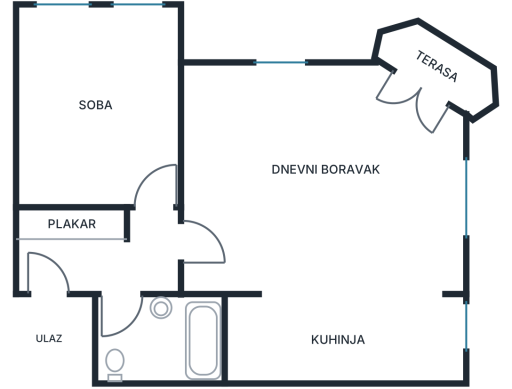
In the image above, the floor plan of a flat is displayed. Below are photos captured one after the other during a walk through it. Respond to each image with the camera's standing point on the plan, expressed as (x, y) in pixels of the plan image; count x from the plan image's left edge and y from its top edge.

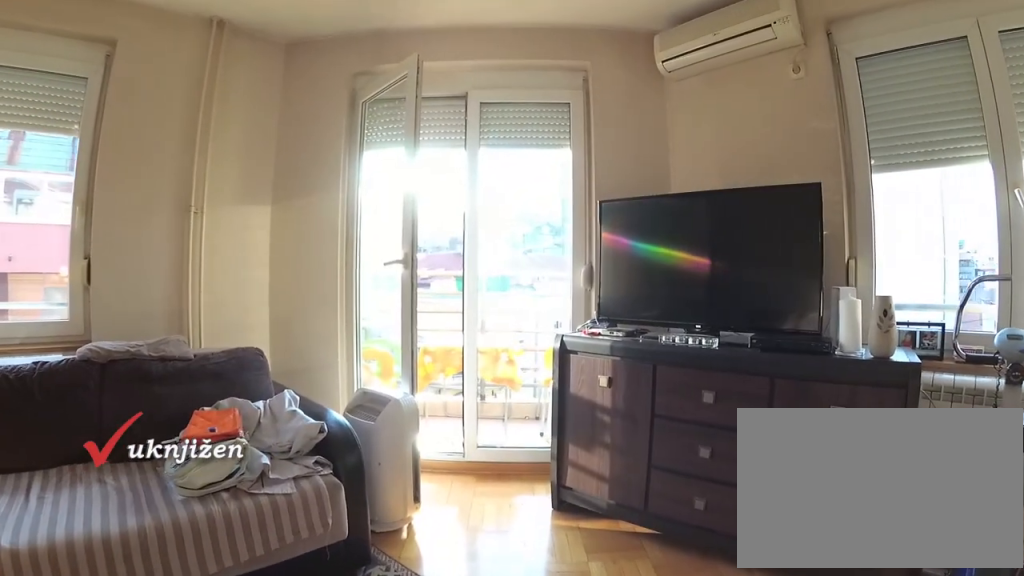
(329, 232)
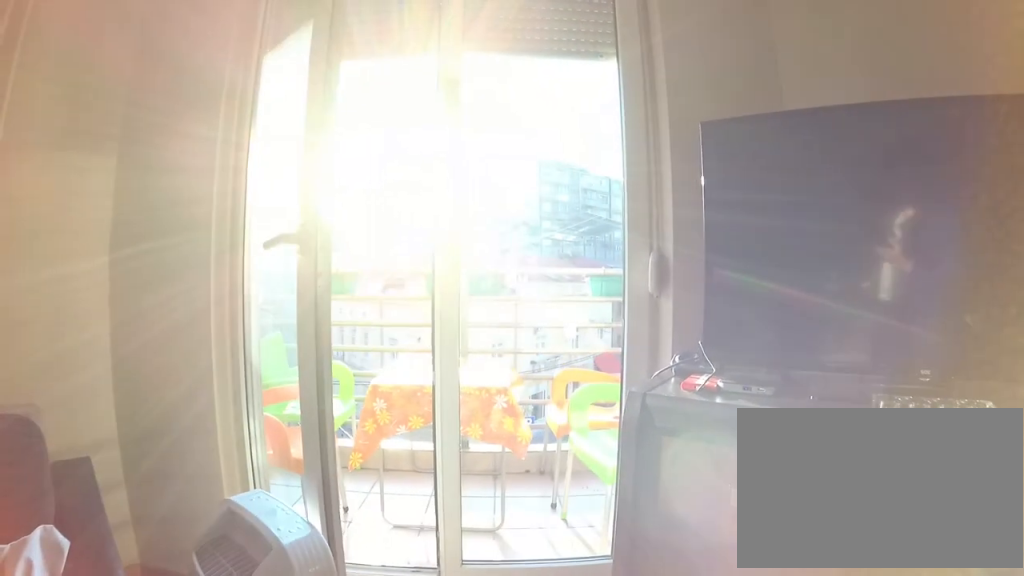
(361, 178)
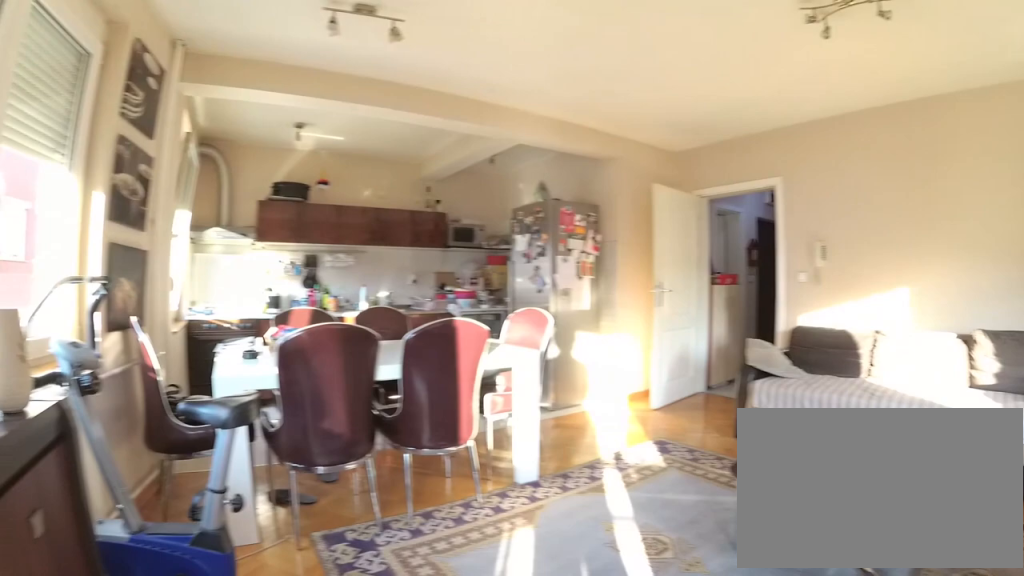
(430, 95)
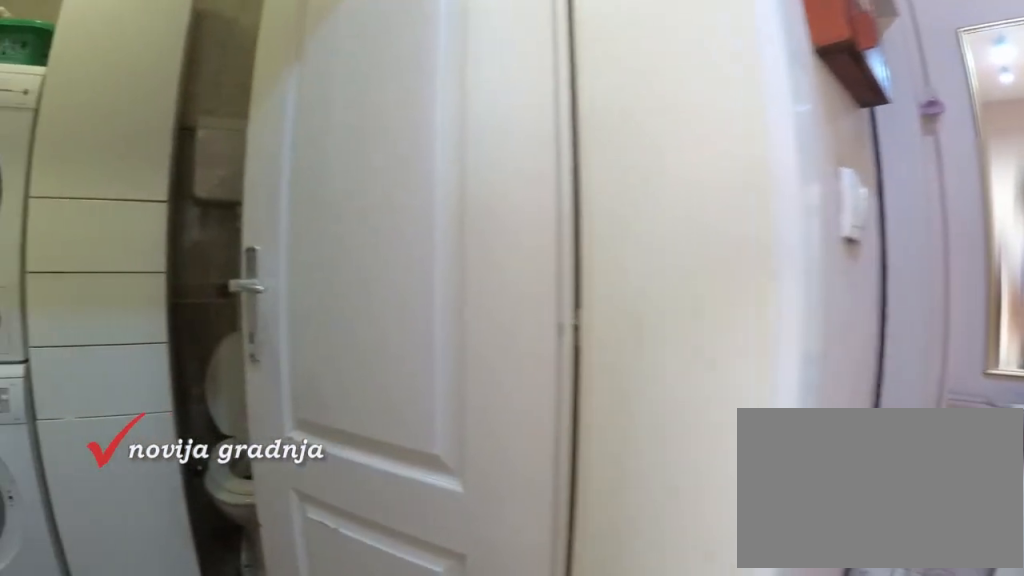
(135, 262)
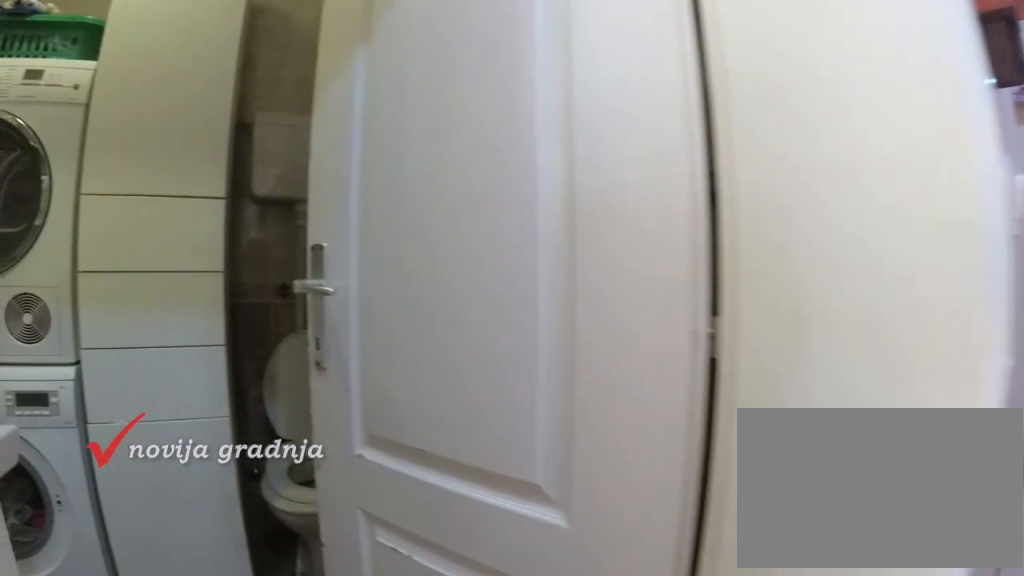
(133, 265)
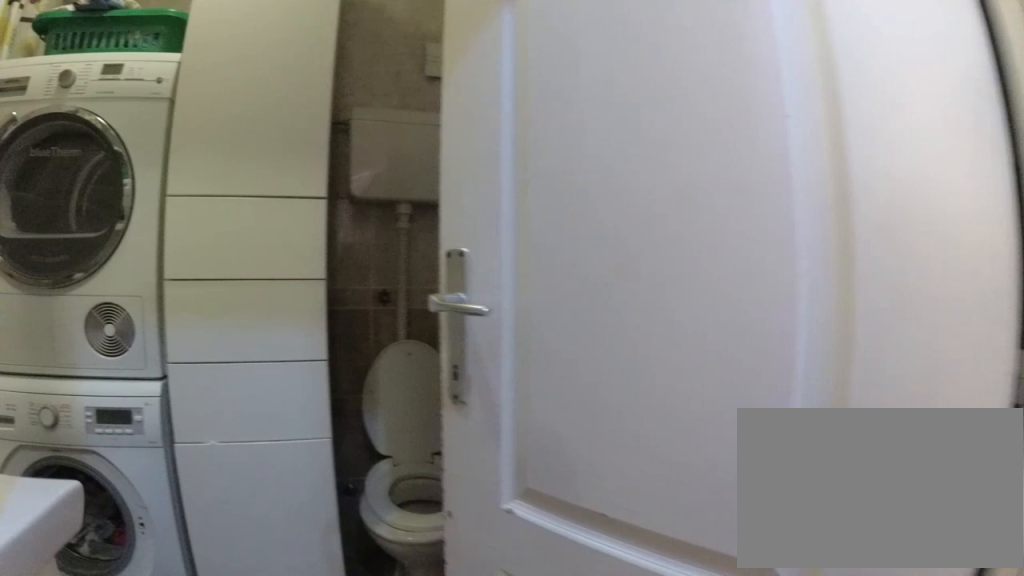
(131, 270)
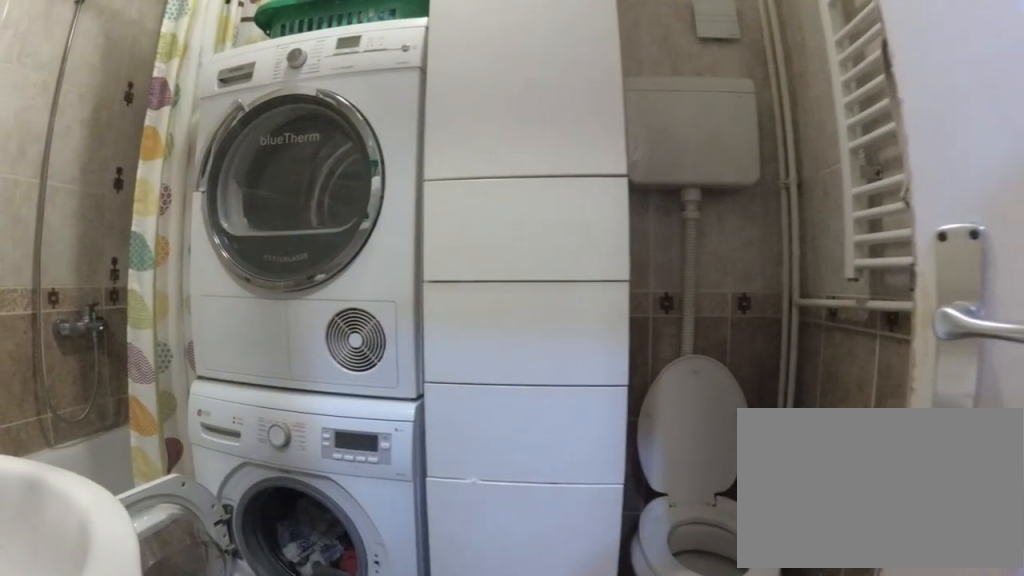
(125, 286)
